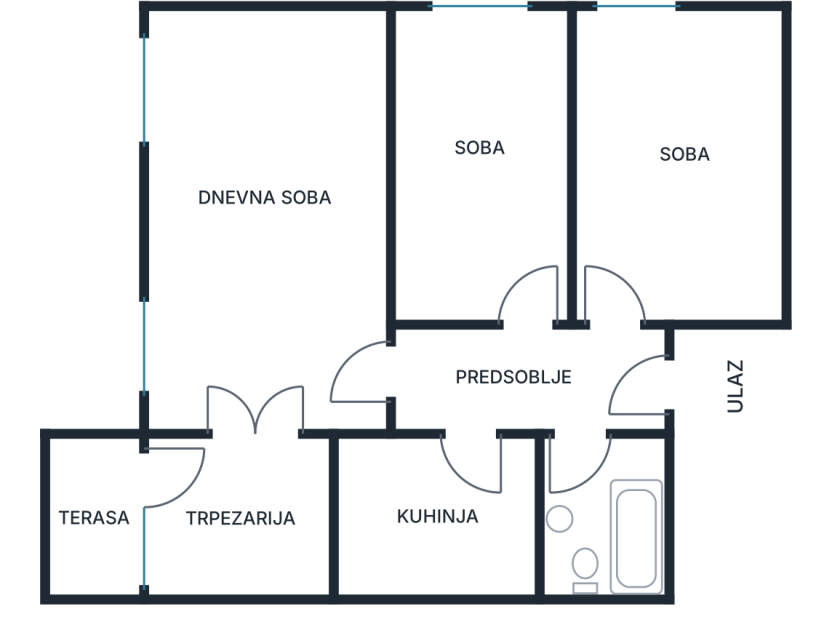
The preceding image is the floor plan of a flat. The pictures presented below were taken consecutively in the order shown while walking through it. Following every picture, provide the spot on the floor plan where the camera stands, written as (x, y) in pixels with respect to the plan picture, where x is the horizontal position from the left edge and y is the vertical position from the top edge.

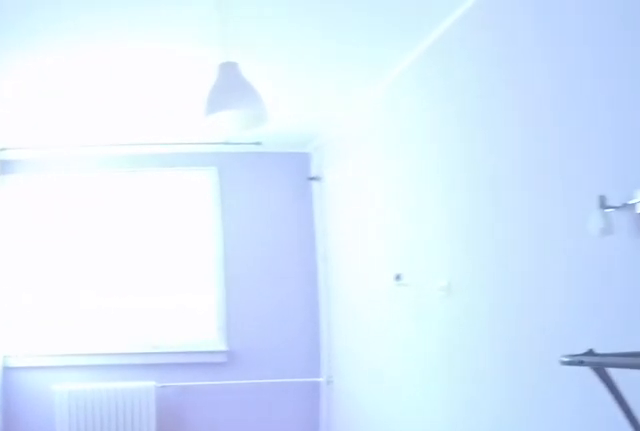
(617, 344)
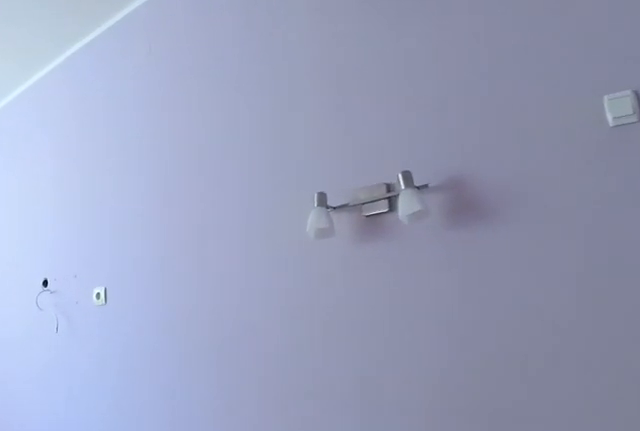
(643, 261)
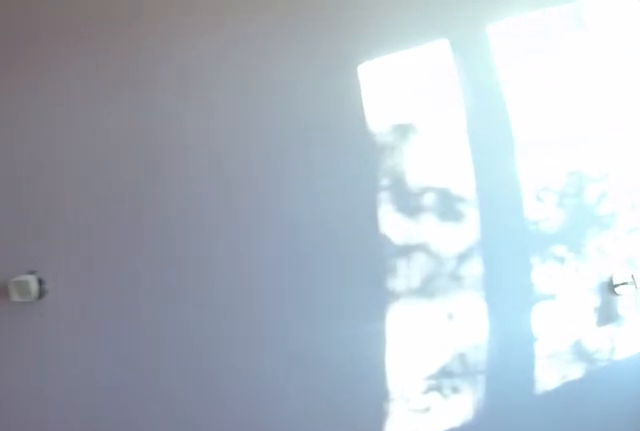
(764, 81)
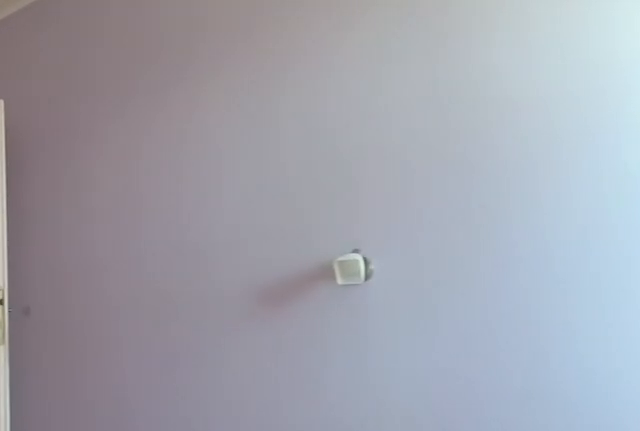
(746, 96)
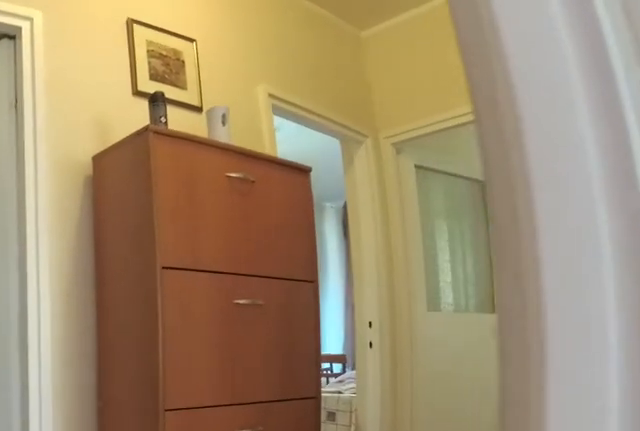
(649, 317)
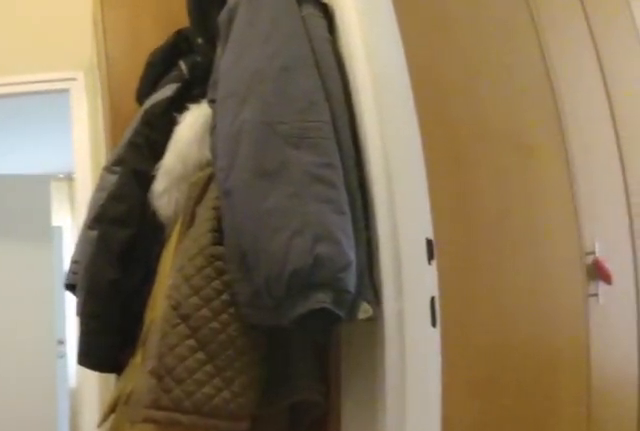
(584, 374)
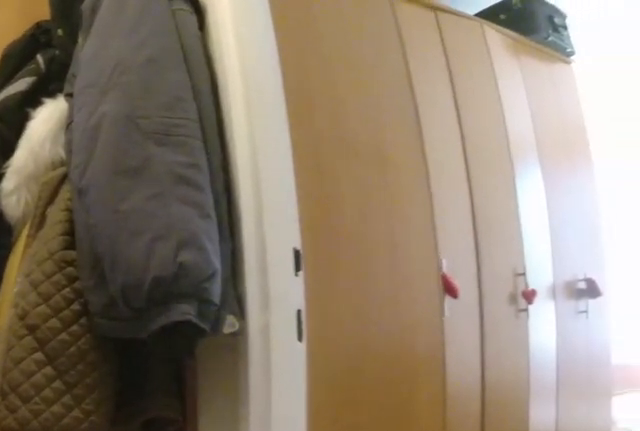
(572, 369)
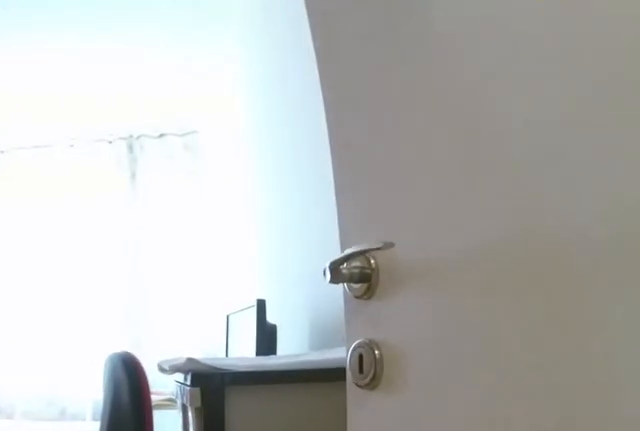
(532, 330)
